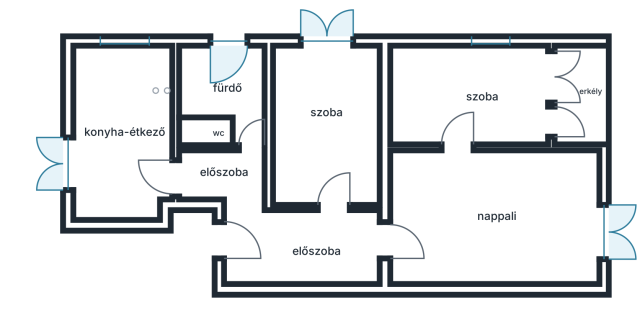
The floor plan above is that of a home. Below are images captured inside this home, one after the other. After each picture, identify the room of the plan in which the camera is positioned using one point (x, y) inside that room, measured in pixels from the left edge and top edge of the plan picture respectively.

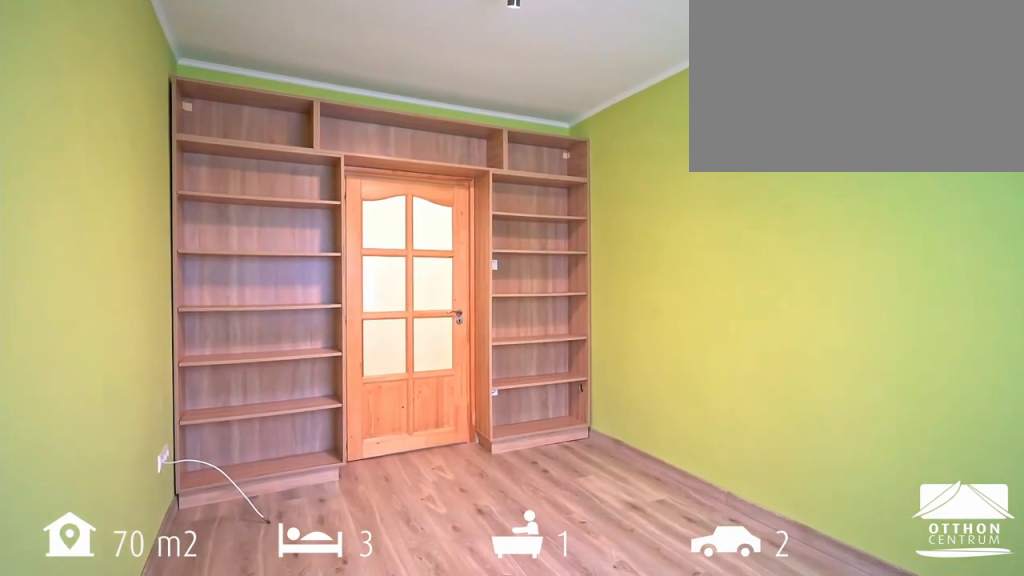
(325, 127)
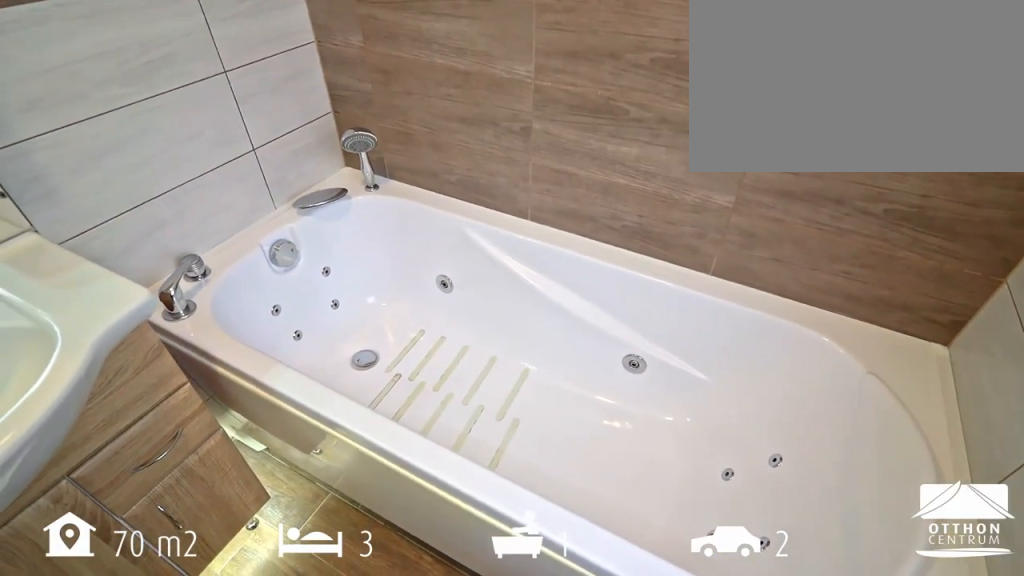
(230, 86)
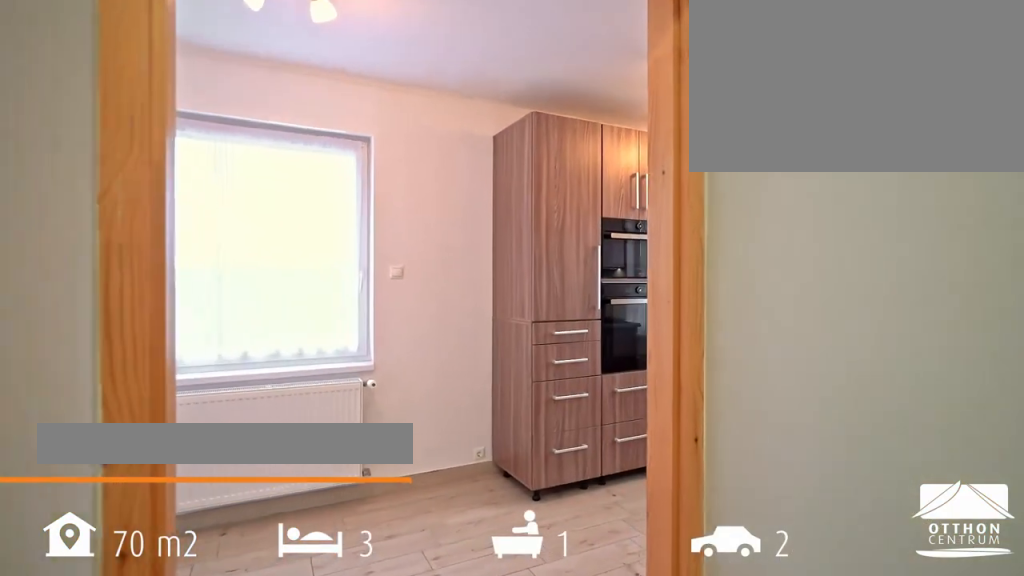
(118, 117)
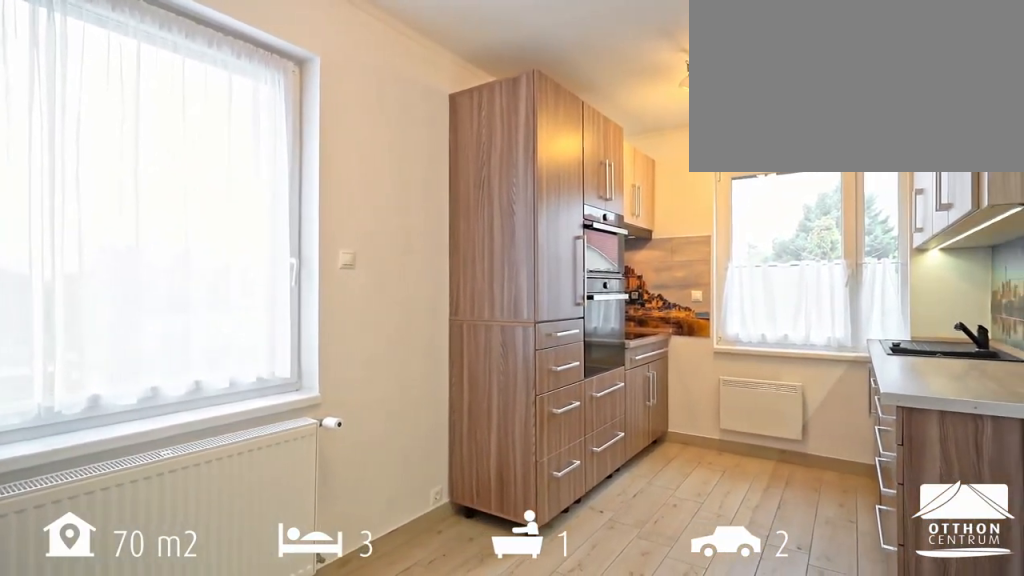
(118, 117)
